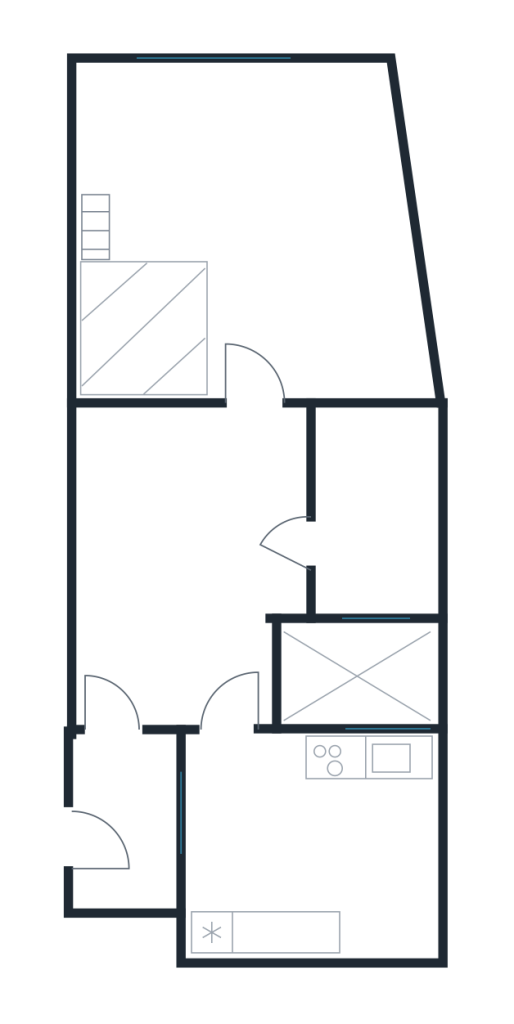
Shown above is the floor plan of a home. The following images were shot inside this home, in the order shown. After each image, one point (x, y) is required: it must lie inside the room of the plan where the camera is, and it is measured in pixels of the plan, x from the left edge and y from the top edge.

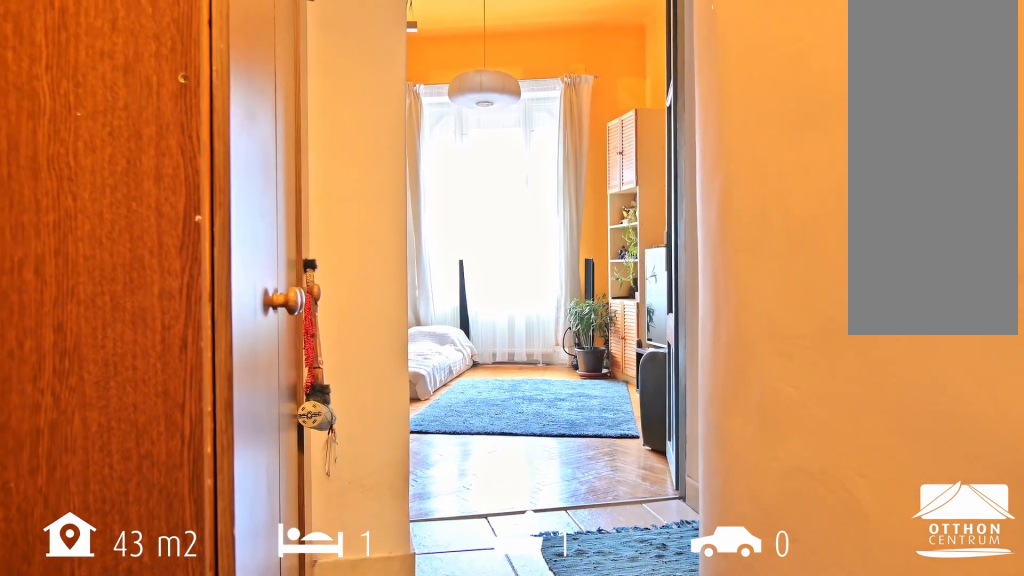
(179, 558)
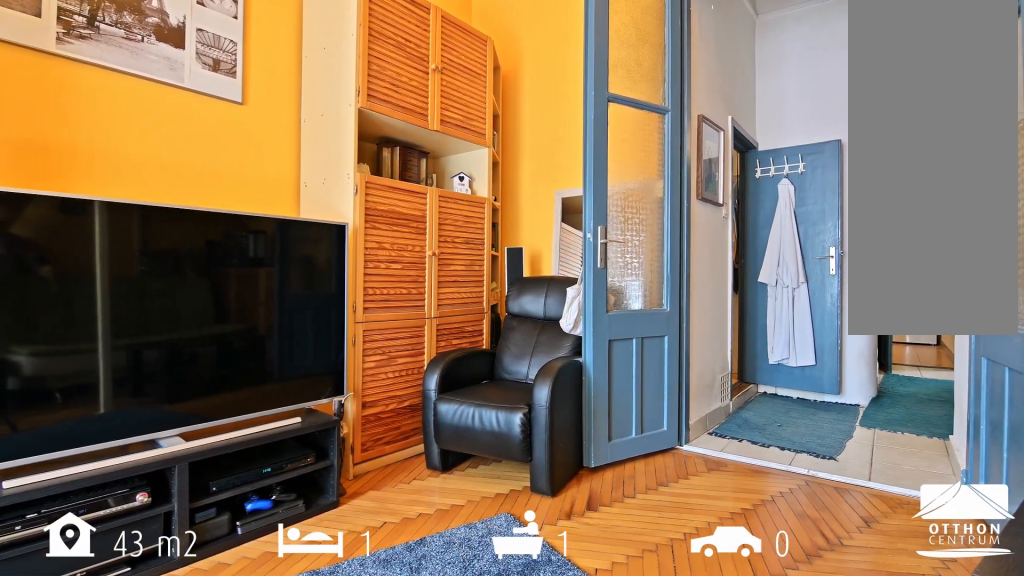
(258, 231)
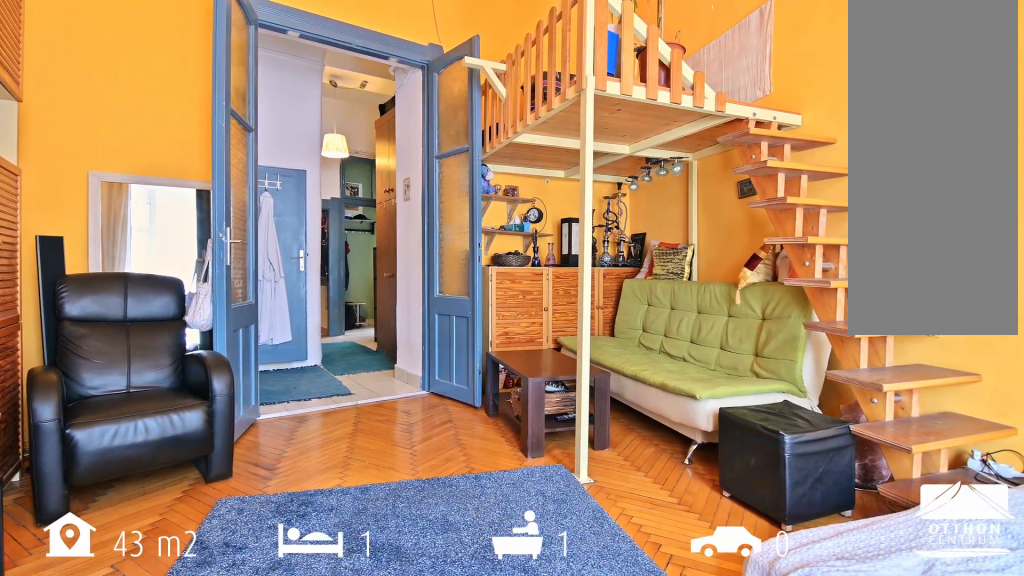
(258, 231)
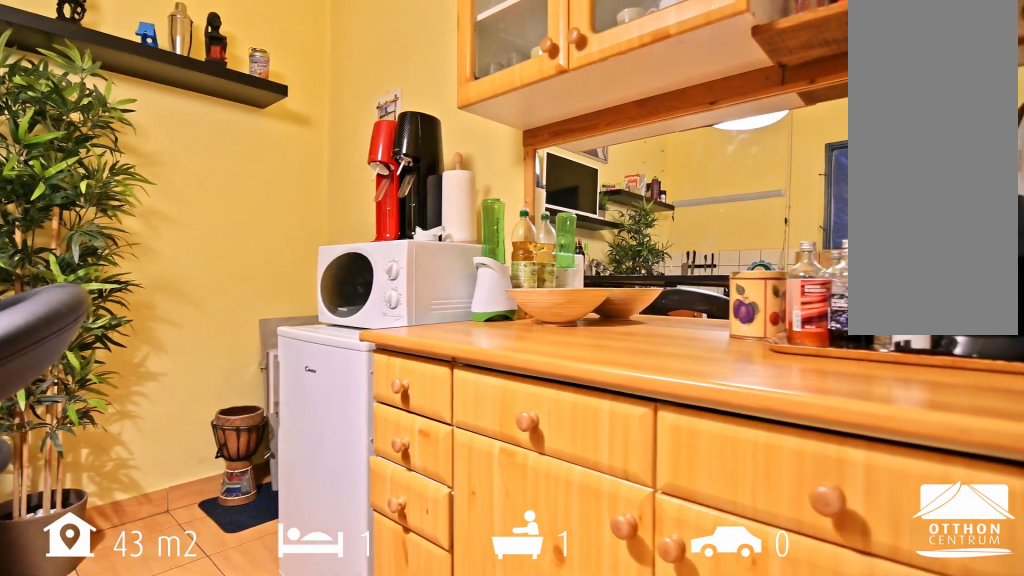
(304, 847)
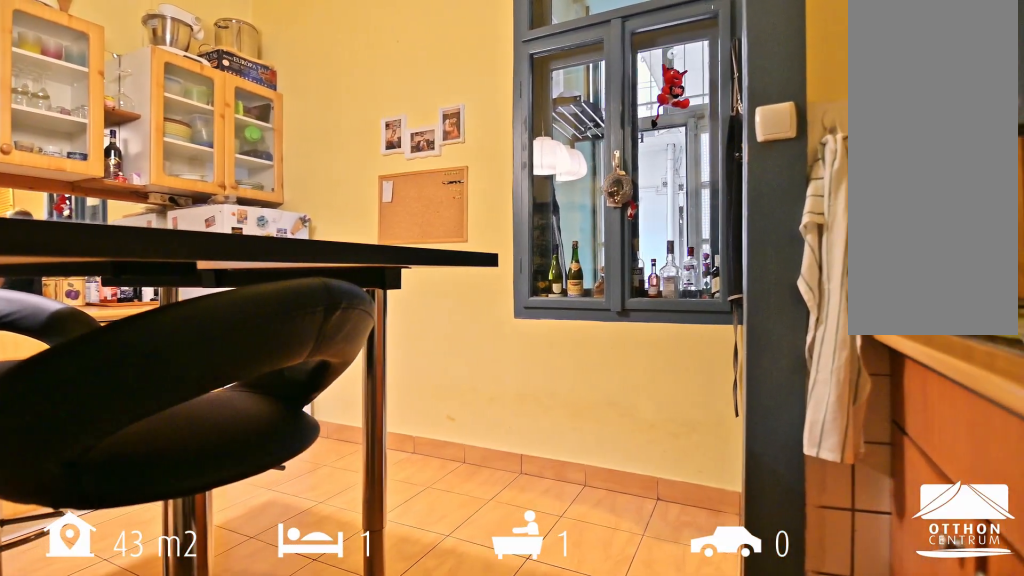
(304, 847)
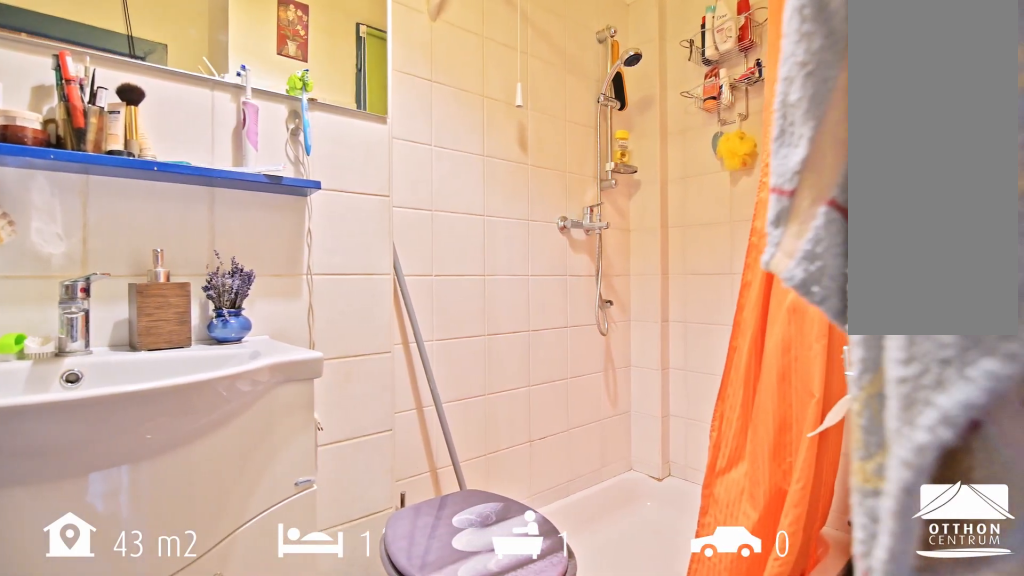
(370, 516)
